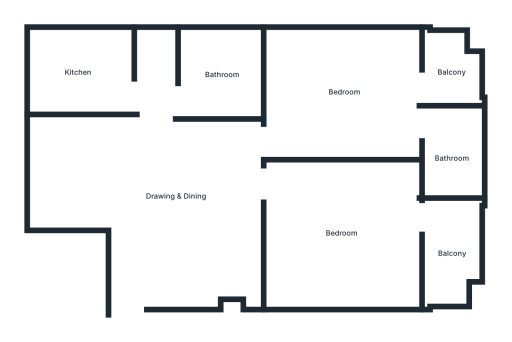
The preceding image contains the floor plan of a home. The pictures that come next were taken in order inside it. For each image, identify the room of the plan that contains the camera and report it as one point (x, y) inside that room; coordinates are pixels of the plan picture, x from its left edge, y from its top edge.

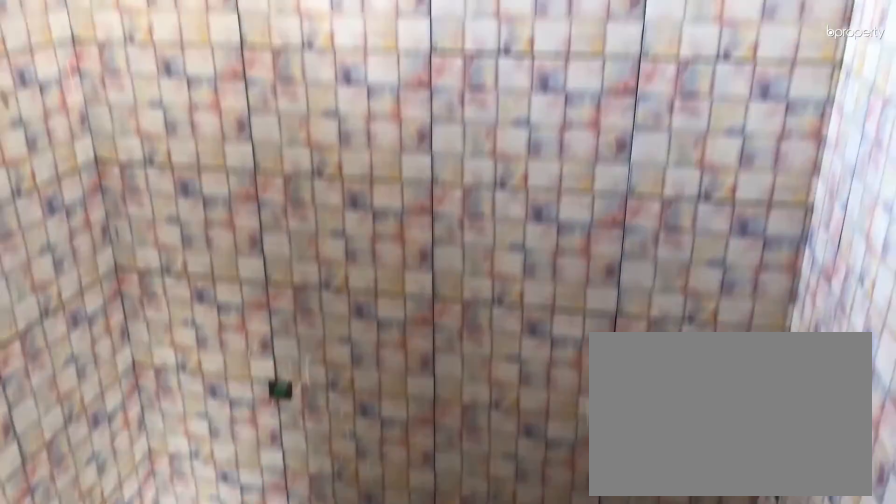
(451, 159)
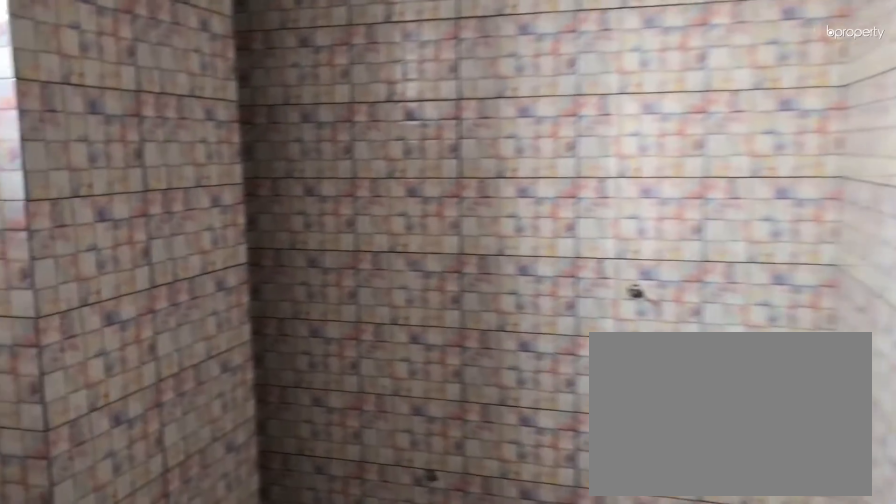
(223, 74)
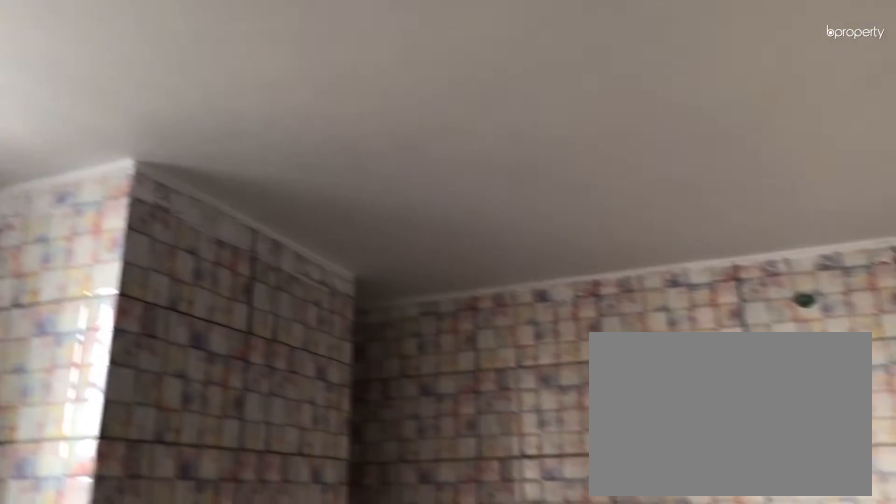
(223, 74)
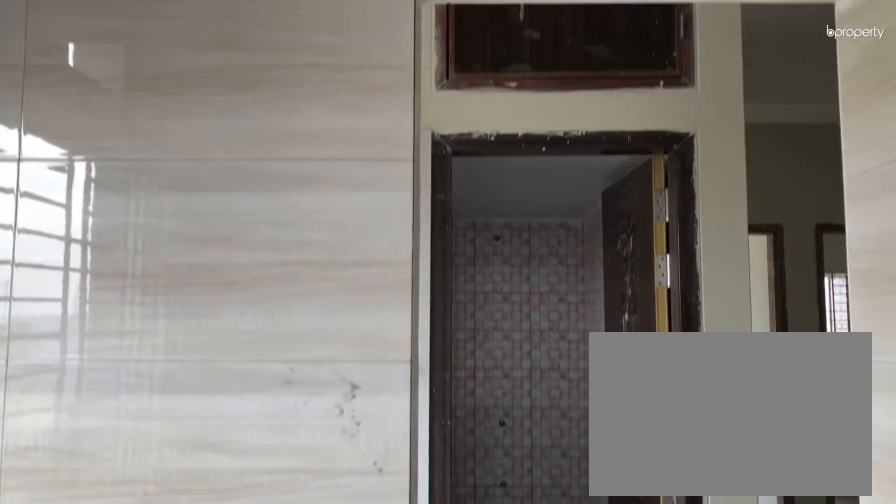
(76, 72)
